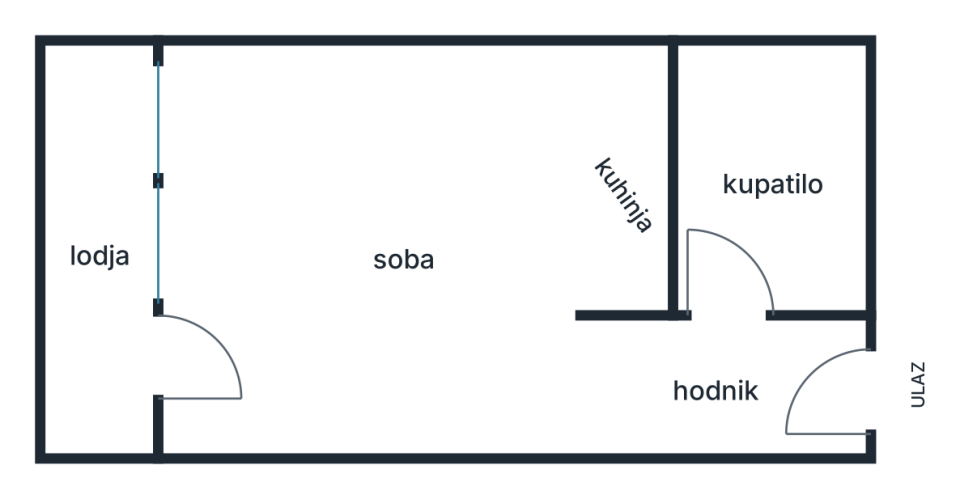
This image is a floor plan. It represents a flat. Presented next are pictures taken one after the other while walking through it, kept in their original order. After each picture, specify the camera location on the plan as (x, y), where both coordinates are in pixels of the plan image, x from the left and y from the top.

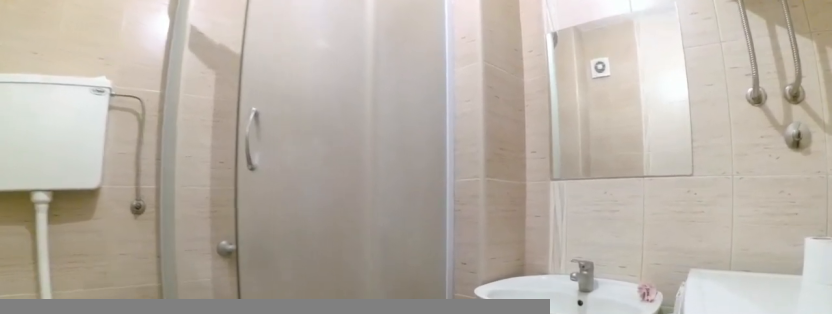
(754, 286)
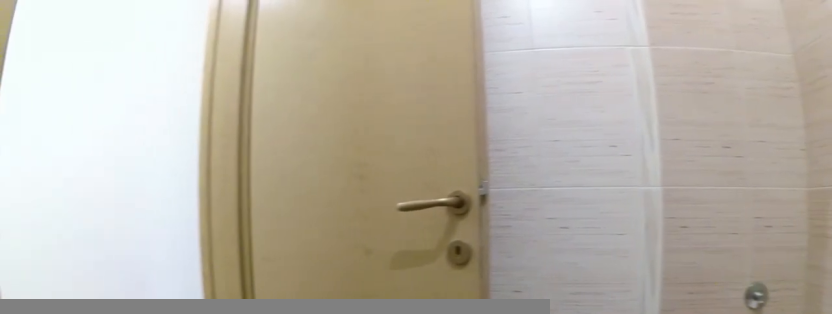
(819, 161)
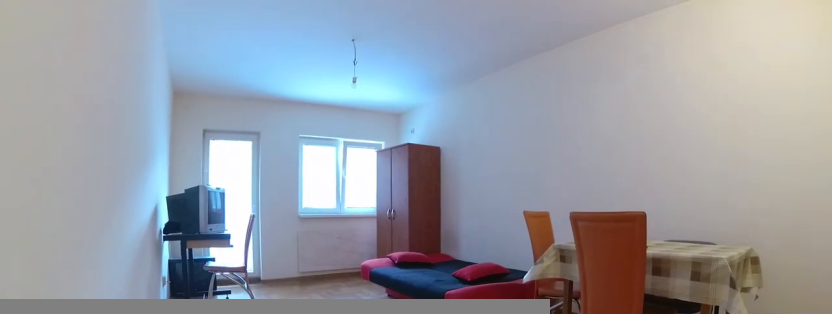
(599, 371)
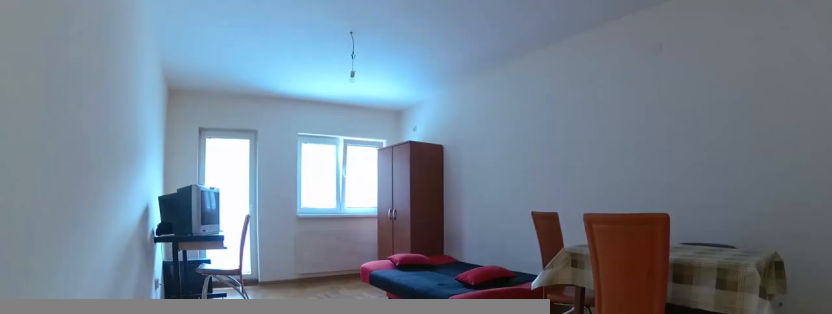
(588, 371)
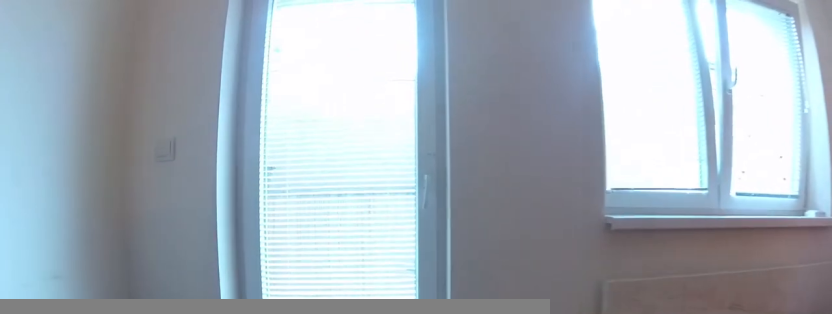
(276, 374)
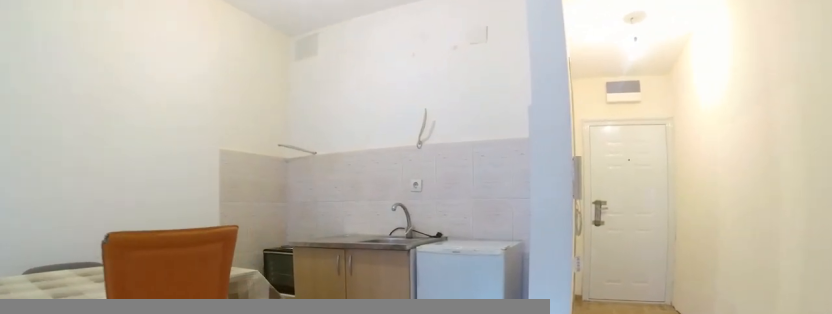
(390, 312)
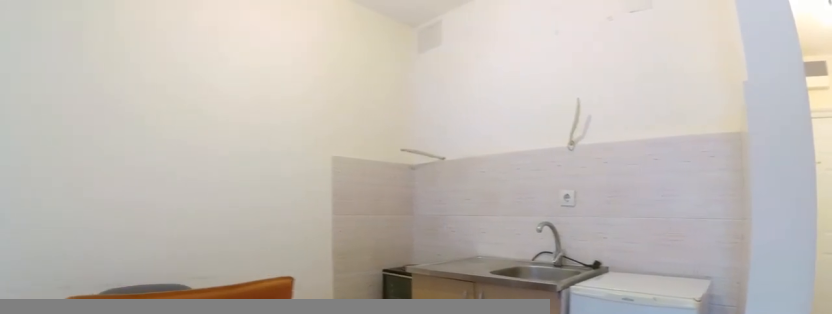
(453, 319)
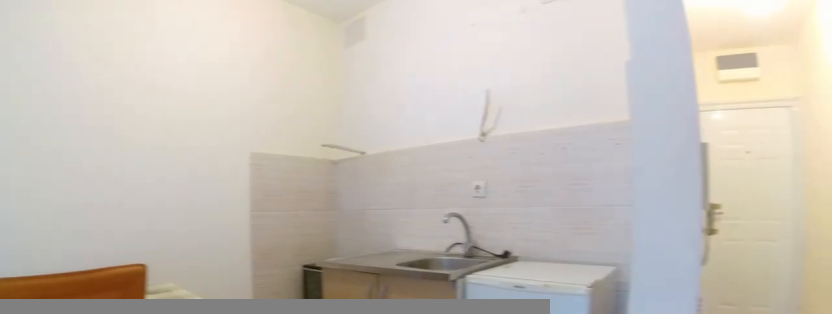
(463, 329)
